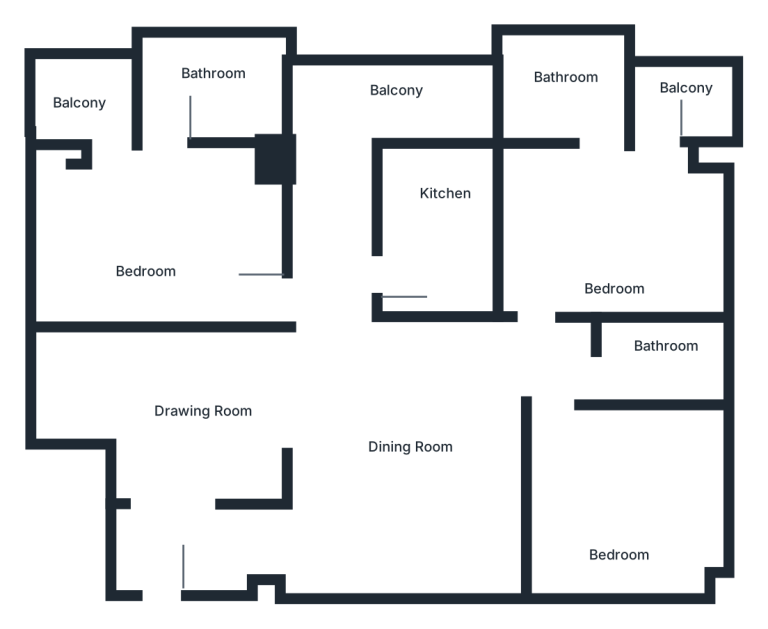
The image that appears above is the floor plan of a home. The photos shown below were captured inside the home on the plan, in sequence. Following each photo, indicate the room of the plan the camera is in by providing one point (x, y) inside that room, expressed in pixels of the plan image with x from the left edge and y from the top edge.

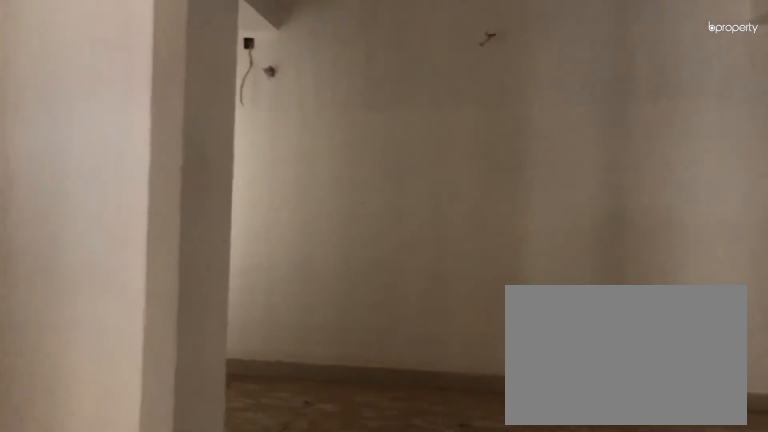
(155, 544)
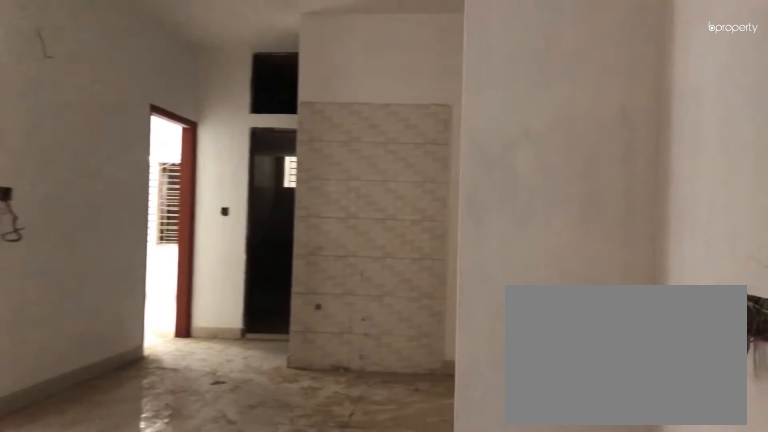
(218, 405)
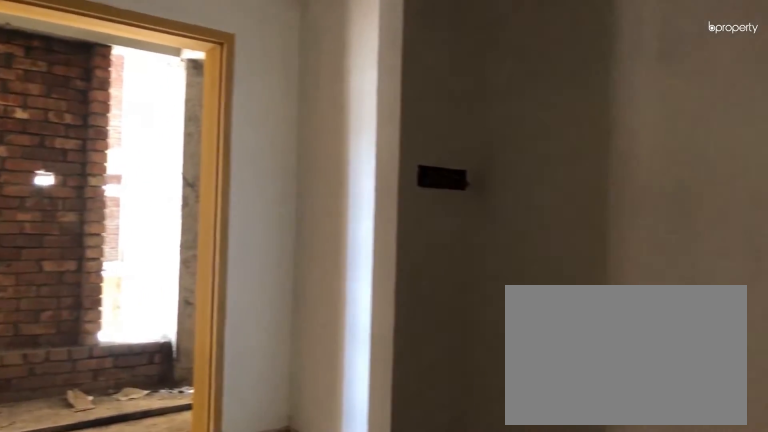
(218, 405)
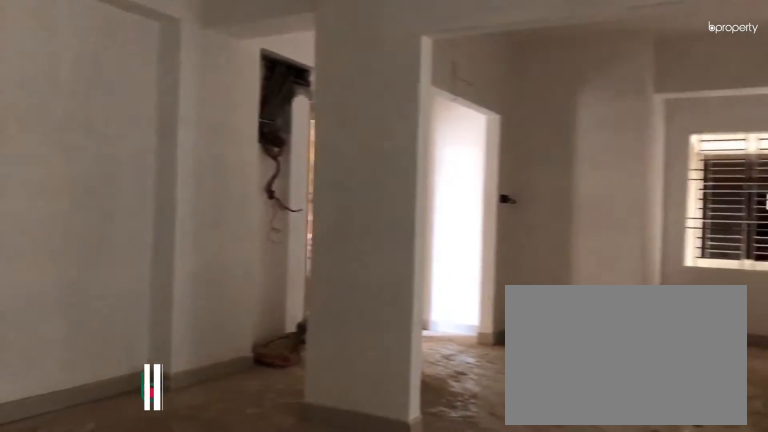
(389, 453)
